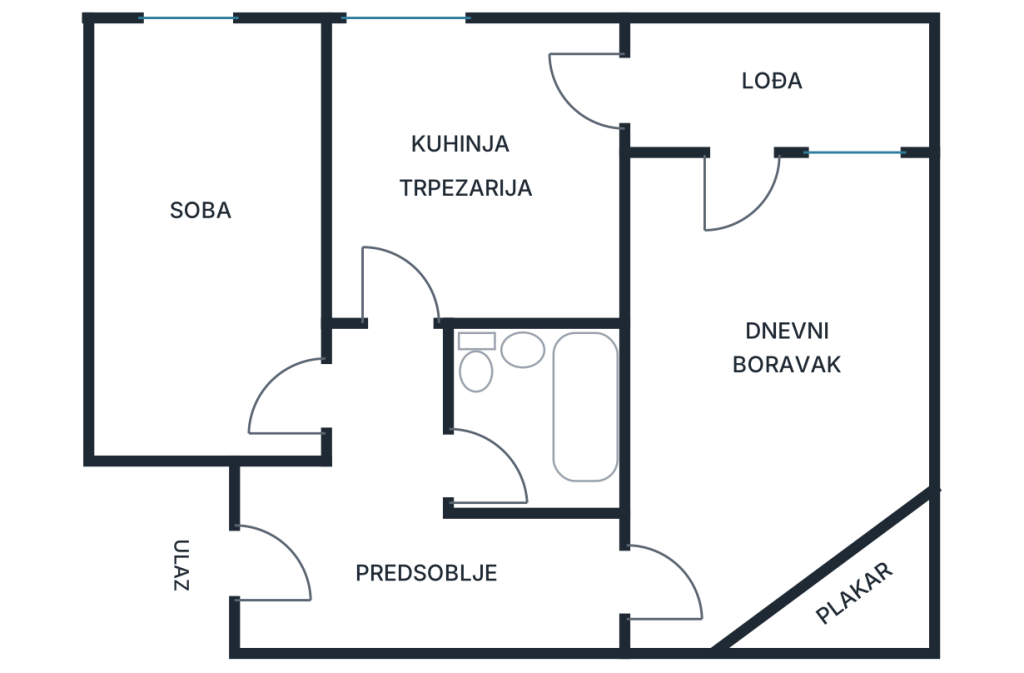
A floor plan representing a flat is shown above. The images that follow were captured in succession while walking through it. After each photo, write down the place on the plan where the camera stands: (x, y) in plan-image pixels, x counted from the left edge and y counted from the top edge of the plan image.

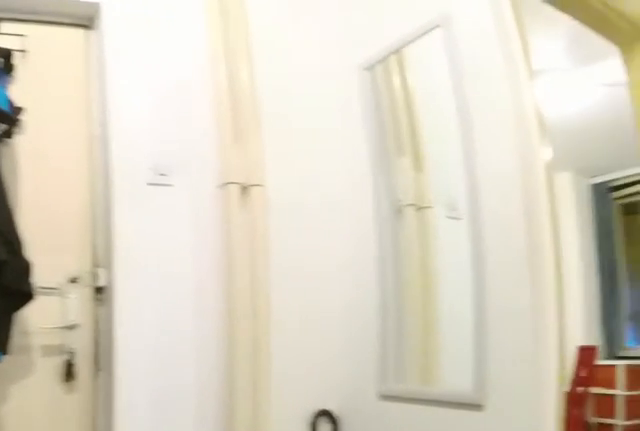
(406, 586)
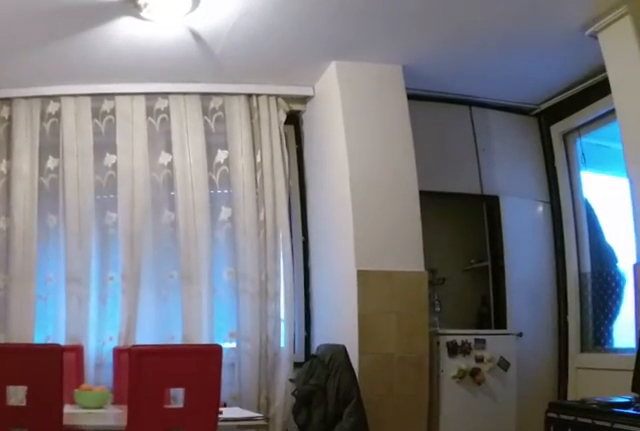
(381, 357)
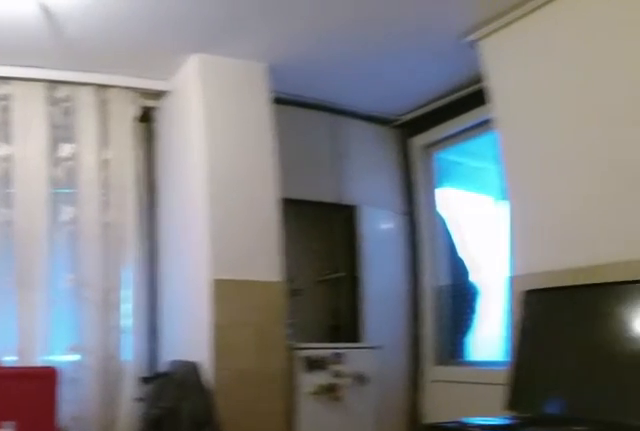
(378, 296)
